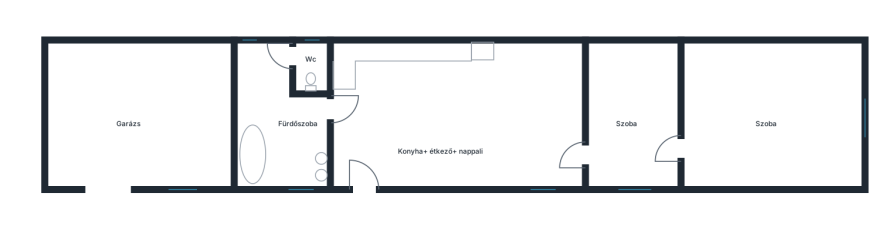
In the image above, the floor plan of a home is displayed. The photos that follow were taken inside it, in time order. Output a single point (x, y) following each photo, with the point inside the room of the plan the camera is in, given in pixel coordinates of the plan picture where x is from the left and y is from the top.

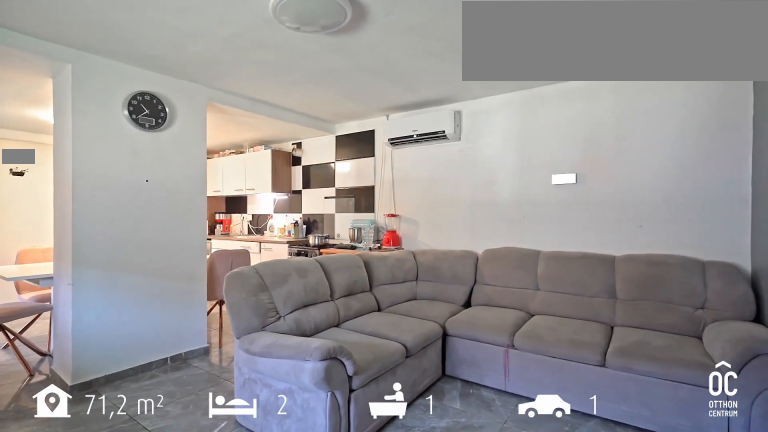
(455, 118)
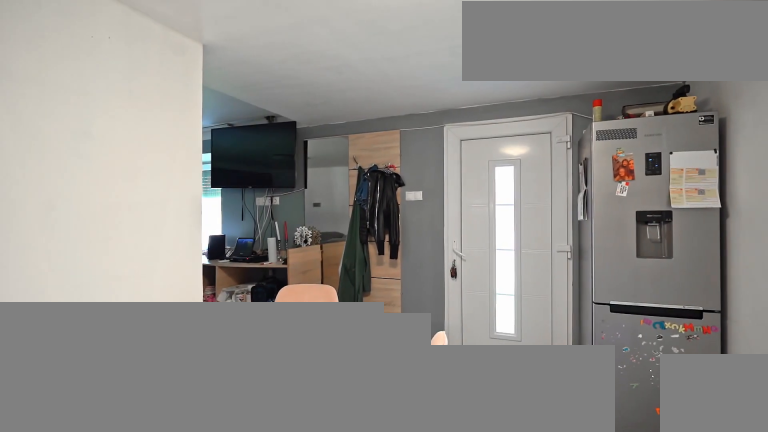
(455, 118)
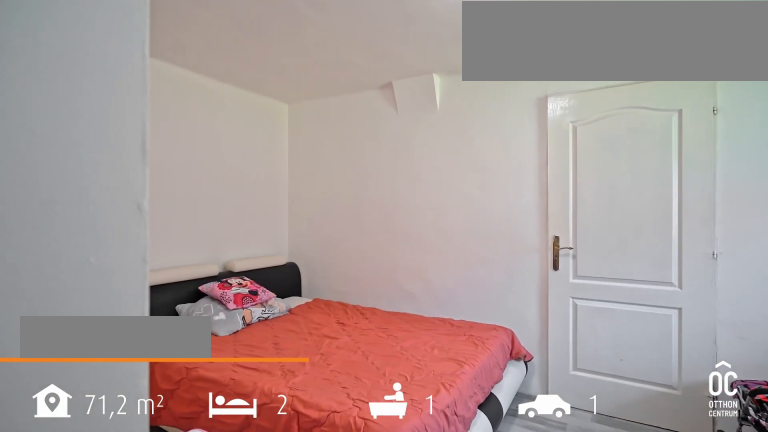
(631, 116)
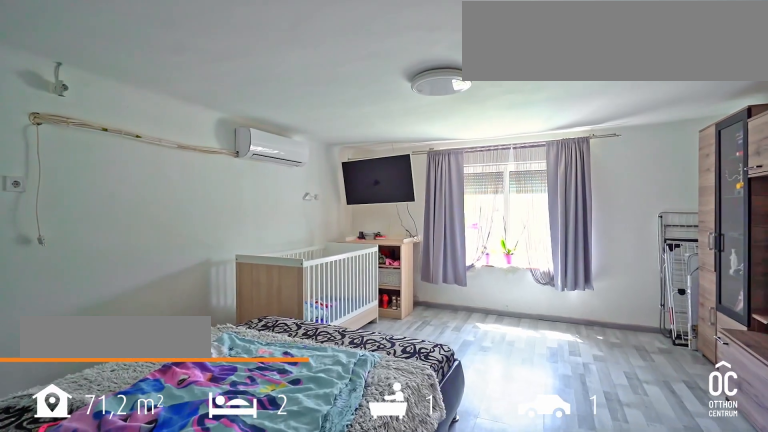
(769, 113)
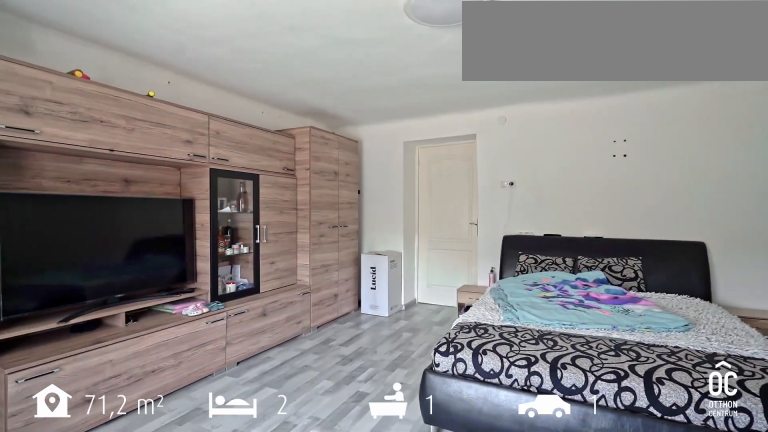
(769, 113)
